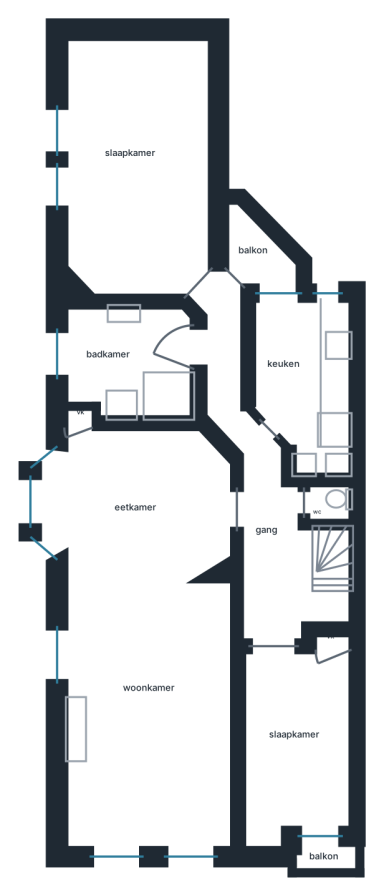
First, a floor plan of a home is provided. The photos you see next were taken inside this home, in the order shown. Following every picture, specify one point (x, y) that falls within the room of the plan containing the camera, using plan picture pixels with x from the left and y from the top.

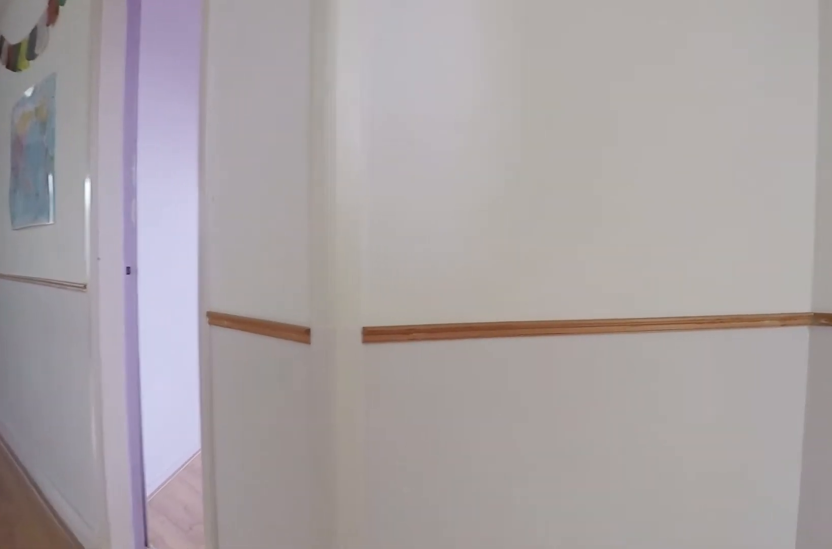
(331, 560)
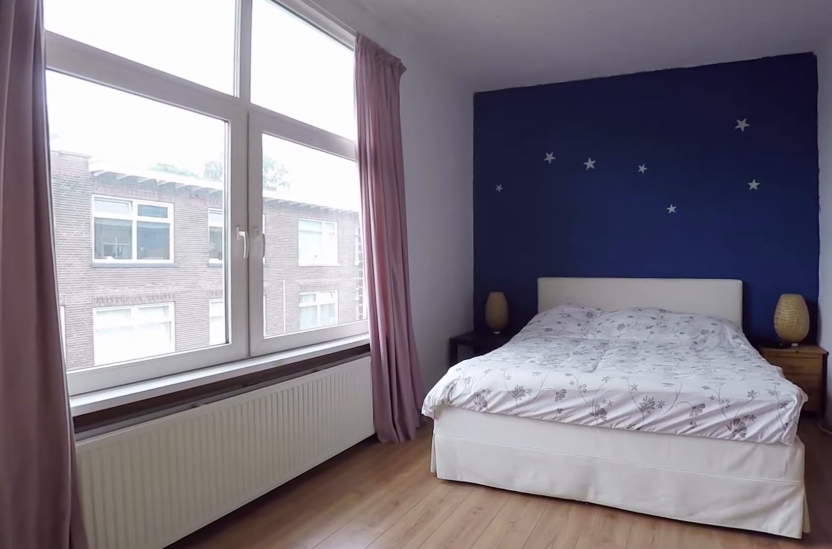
(137, 164)
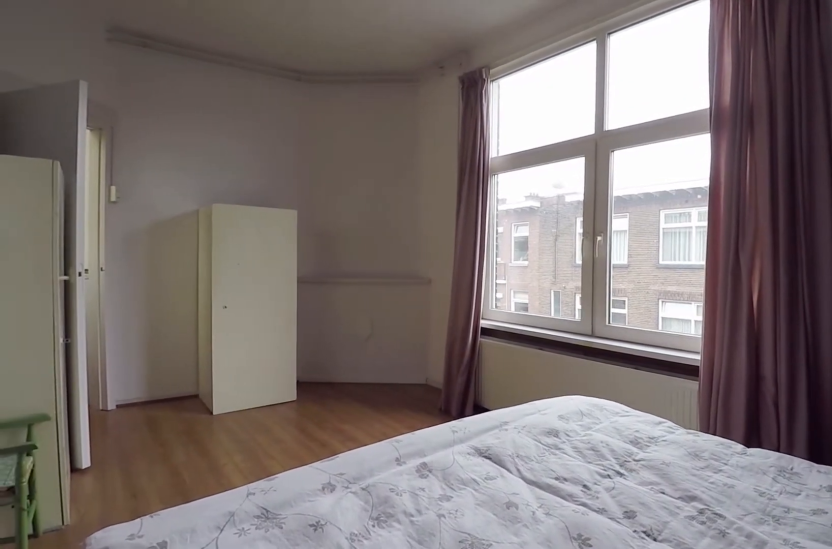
(137, 164)
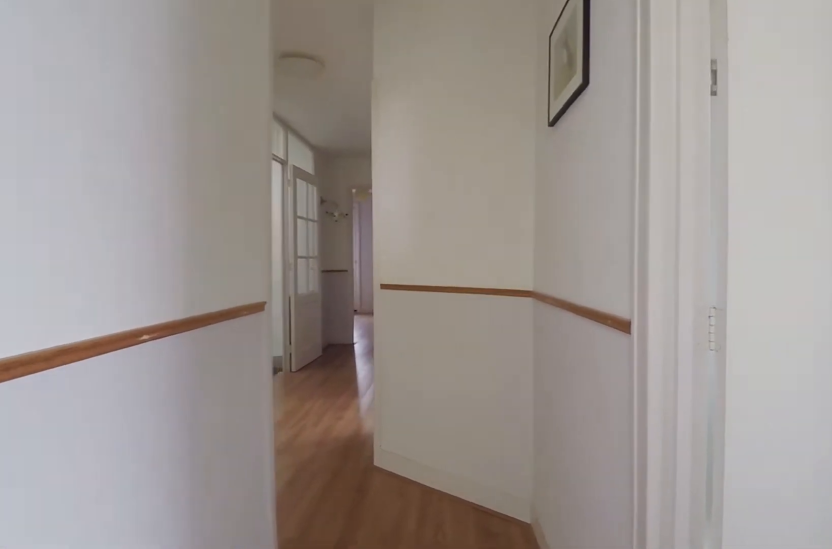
(331, 559)
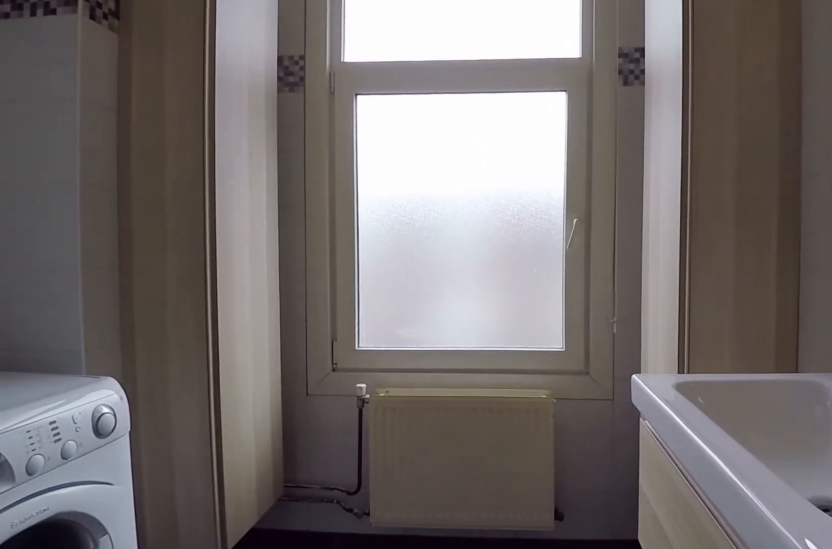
(131, 364)
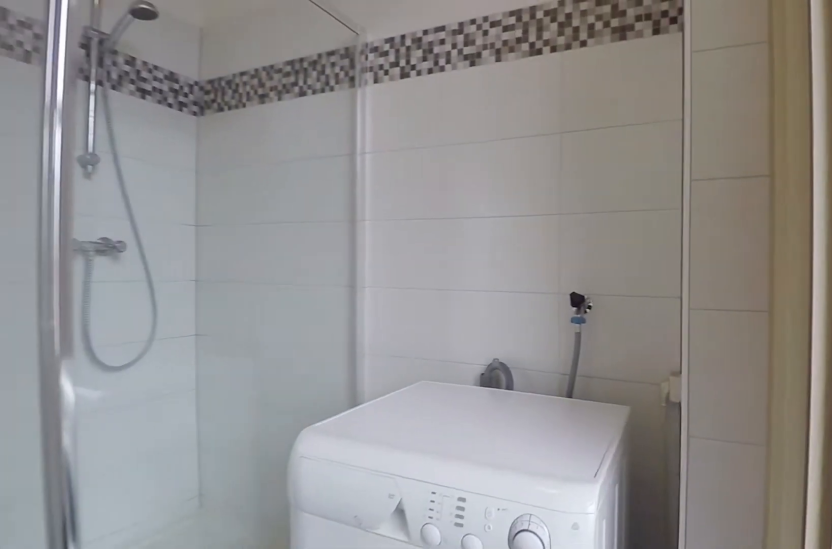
(131, 364)
